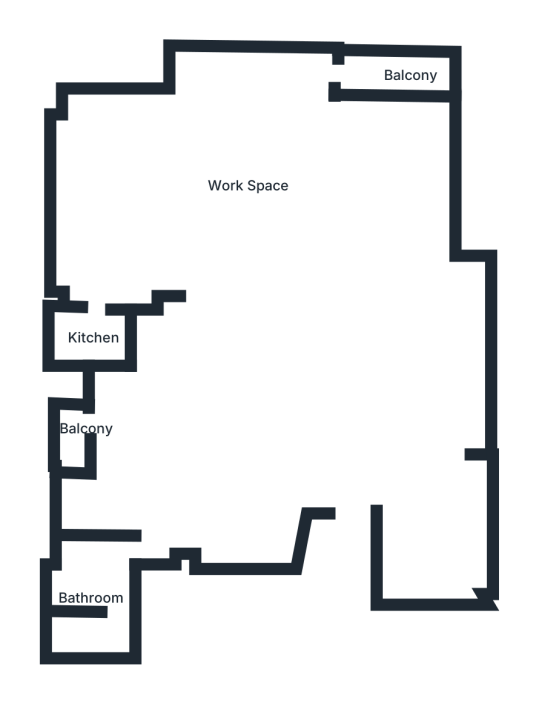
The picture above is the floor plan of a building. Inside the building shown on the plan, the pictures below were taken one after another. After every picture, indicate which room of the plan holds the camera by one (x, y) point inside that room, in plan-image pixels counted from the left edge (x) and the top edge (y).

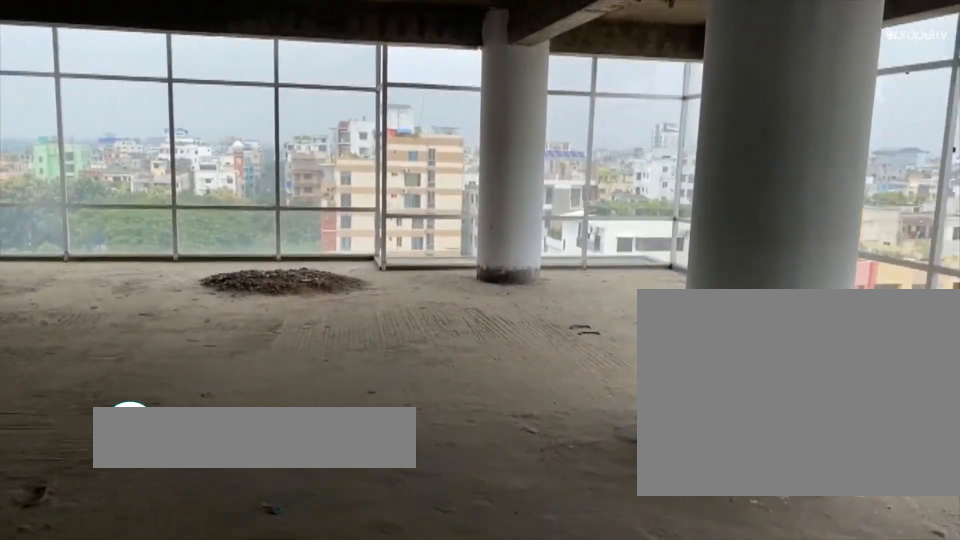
(297, 399)
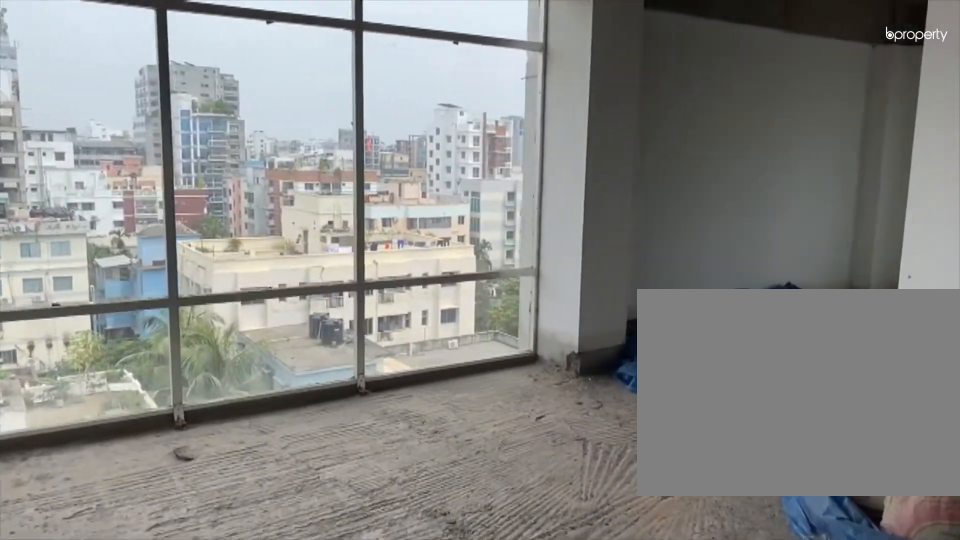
(389, 404)
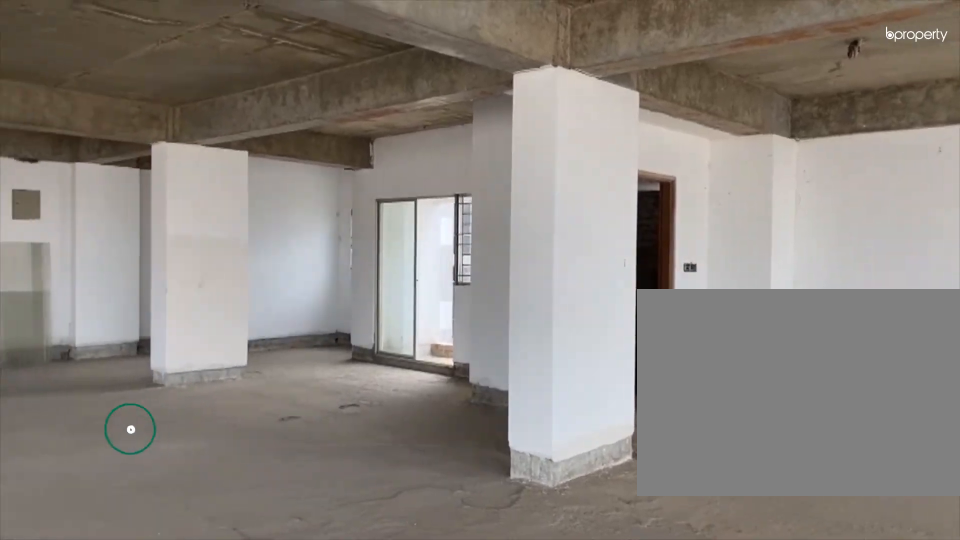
(215, 239)
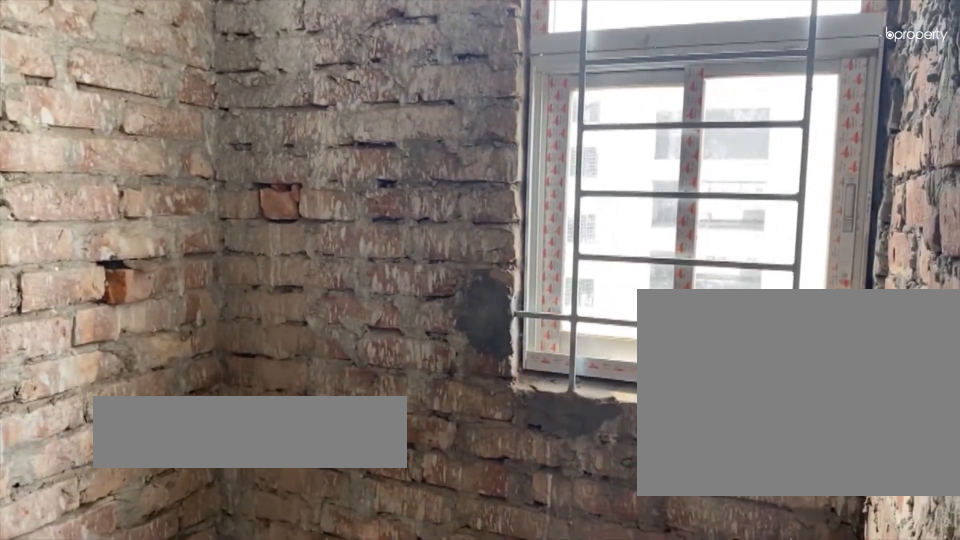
(94, 338)
